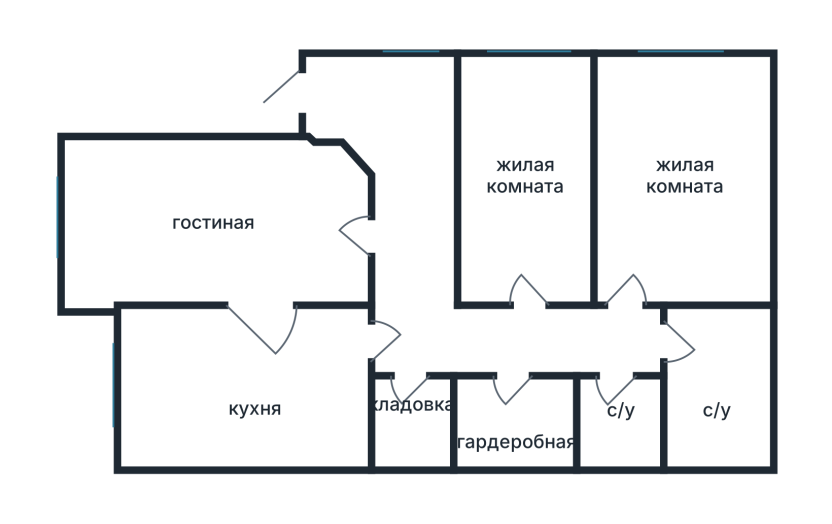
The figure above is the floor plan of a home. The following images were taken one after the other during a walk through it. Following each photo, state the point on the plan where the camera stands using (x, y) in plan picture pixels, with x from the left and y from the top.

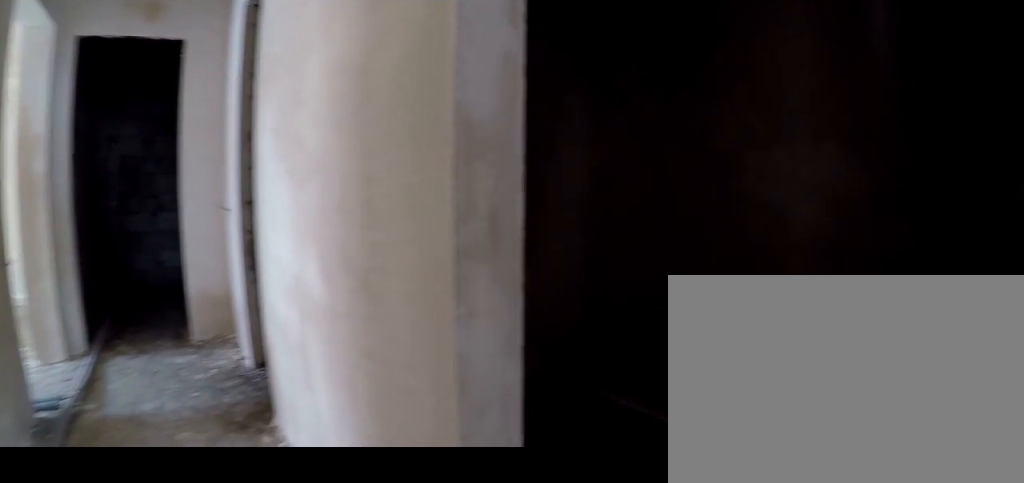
(500, 347)
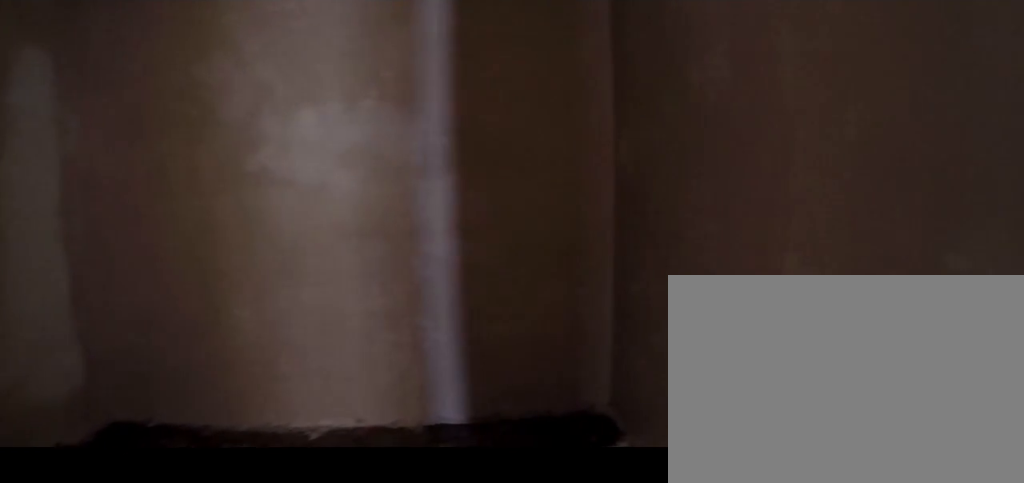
(514, 368)
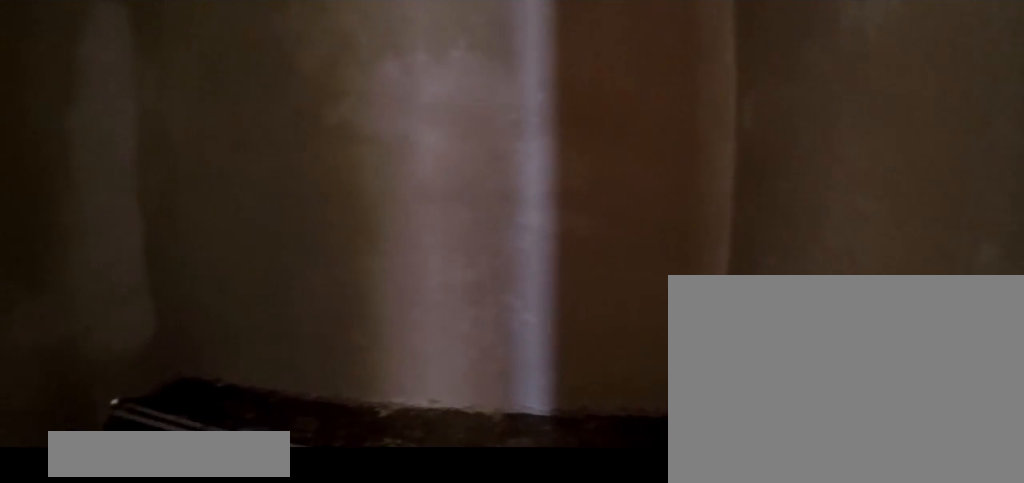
(511, 442)
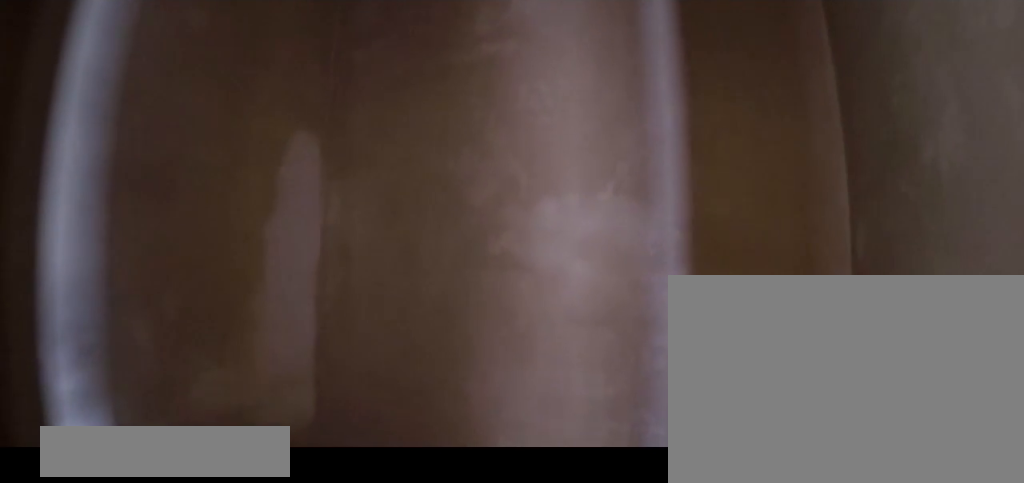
(514, 368)
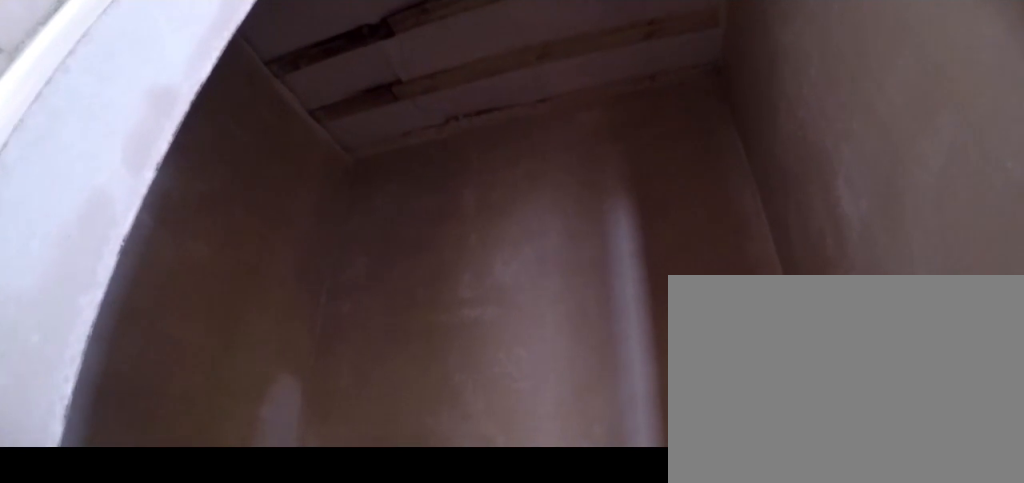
(514, 367)
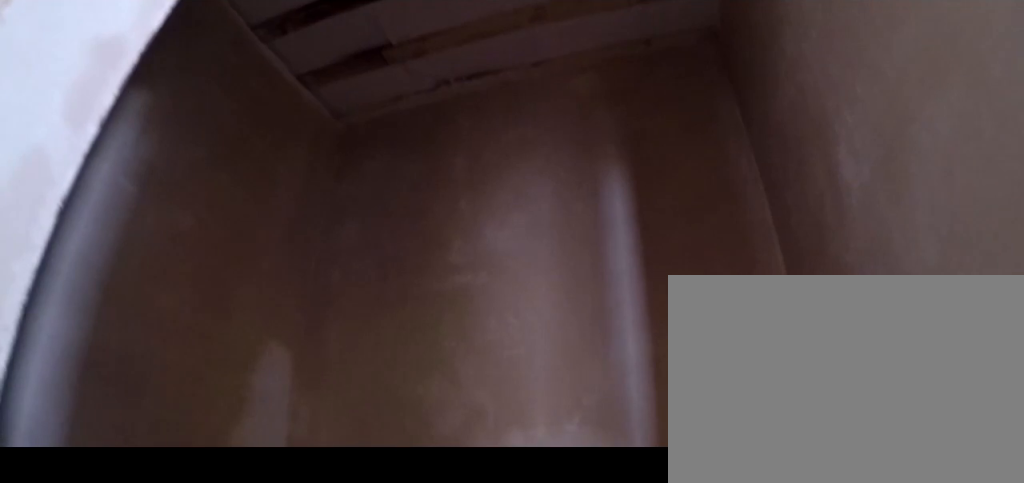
(514, 367)
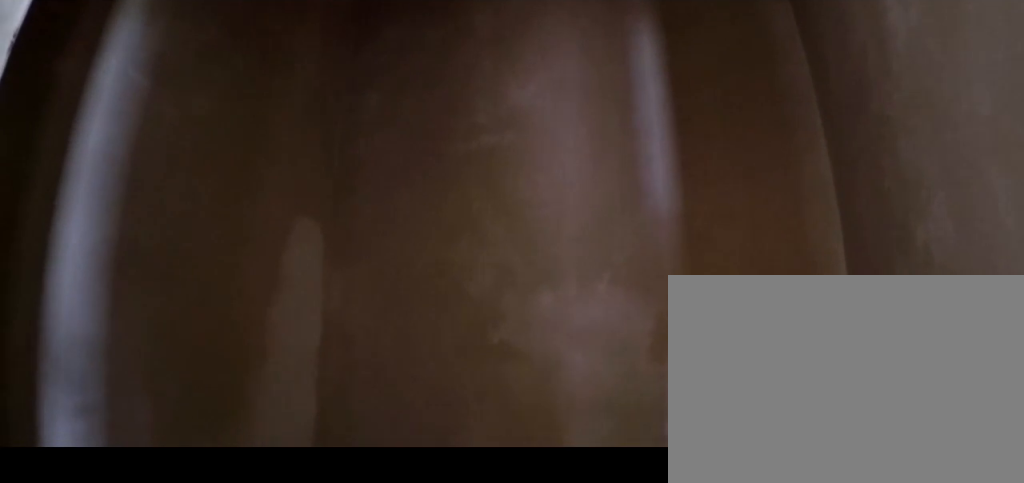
(514, 368)
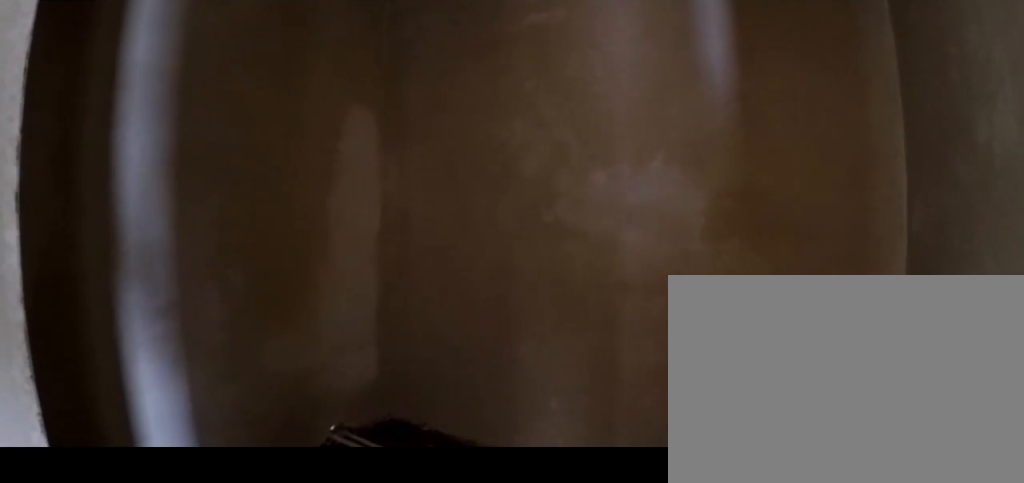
(514, 368)
